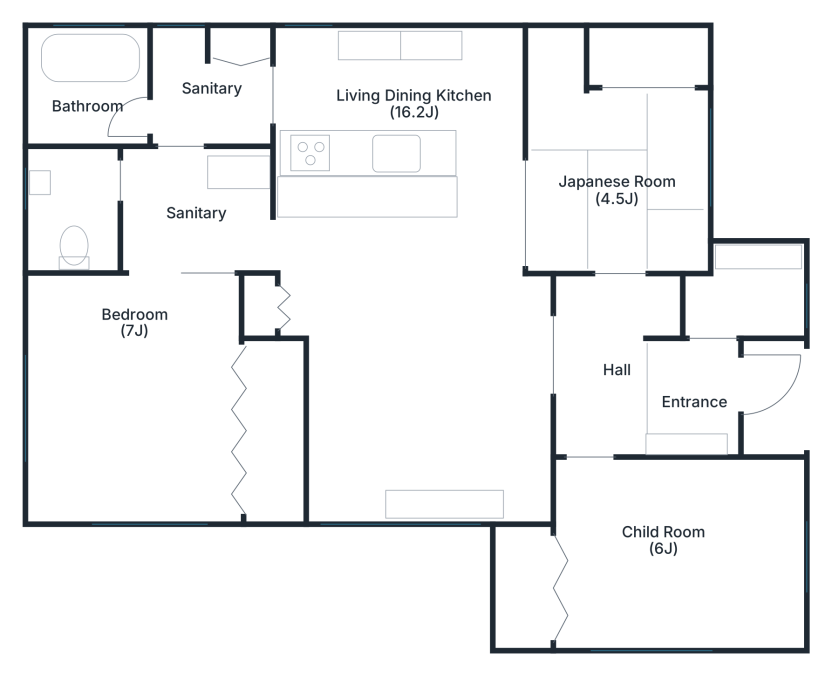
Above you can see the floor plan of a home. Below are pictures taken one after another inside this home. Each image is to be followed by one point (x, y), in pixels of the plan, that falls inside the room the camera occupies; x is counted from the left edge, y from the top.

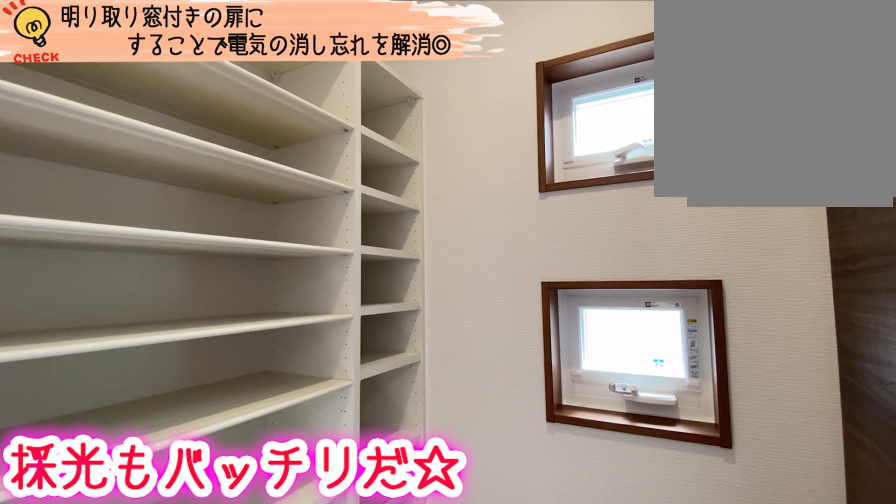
(747, 296)
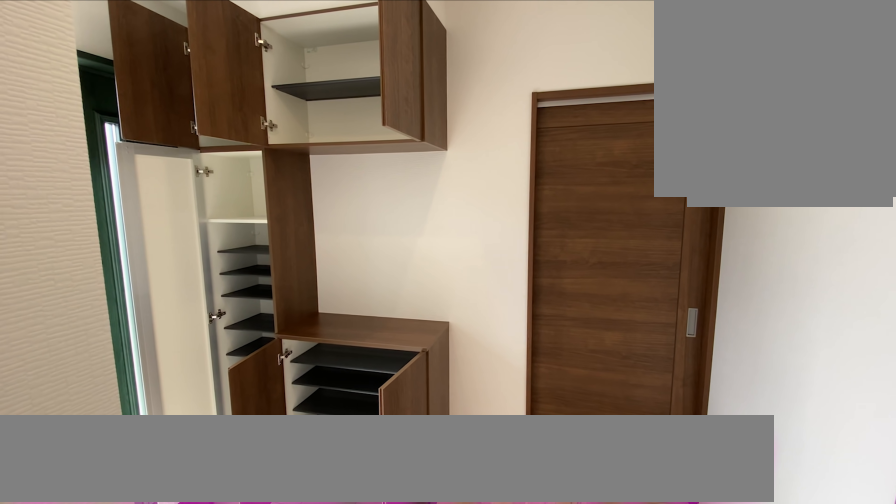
(690, 391)
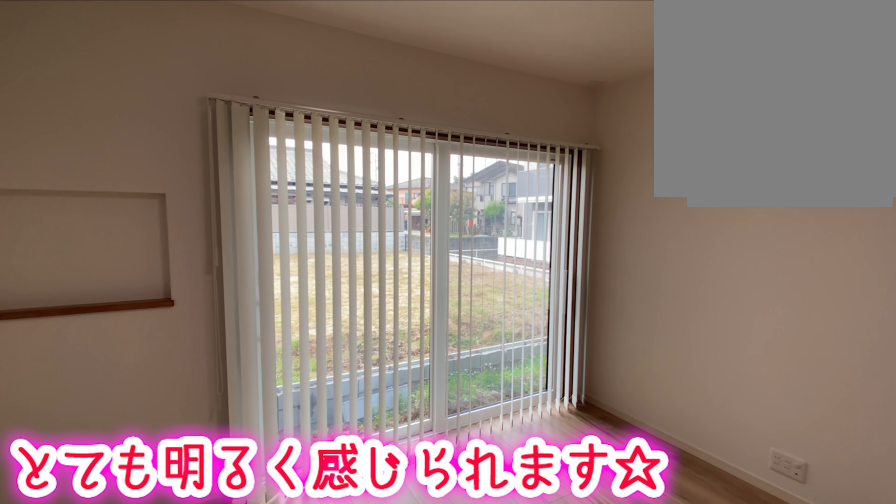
(418, 351)
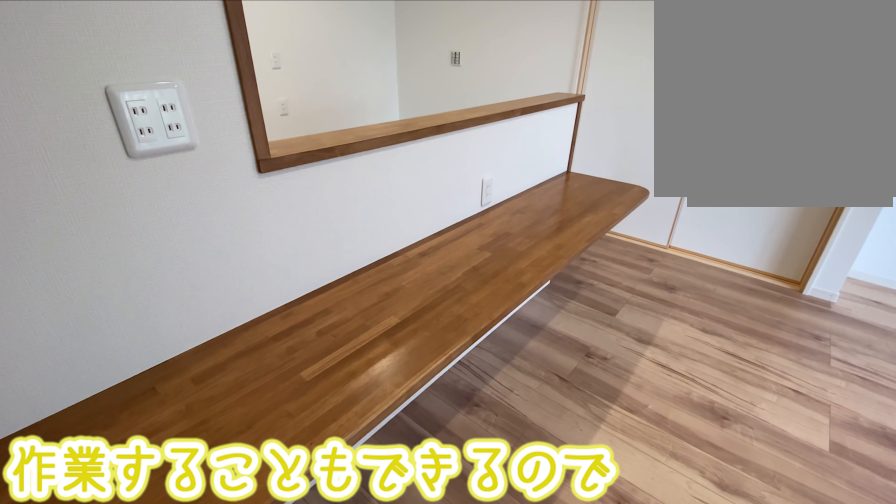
(418, 351)
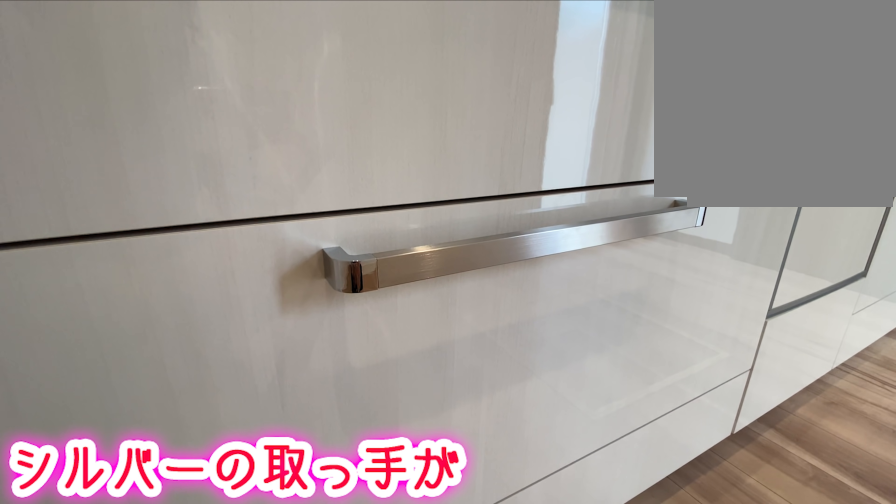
(371, 100)
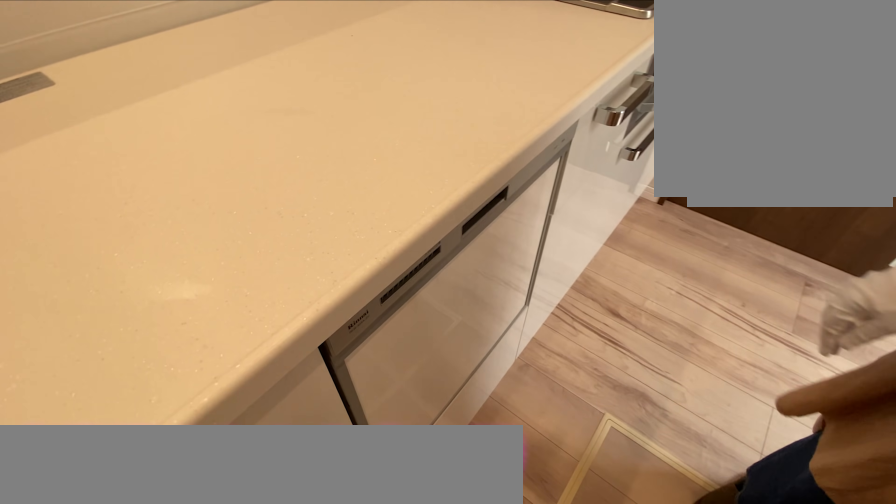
(371, 100)
